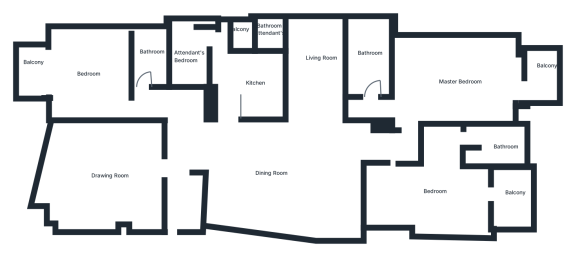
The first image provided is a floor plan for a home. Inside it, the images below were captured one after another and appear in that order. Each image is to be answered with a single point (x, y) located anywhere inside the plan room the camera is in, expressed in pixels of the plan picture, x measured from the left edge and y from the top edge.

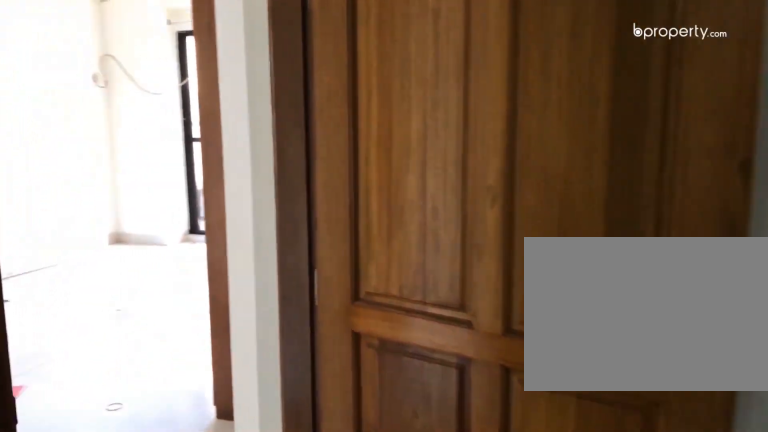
(411, 139)
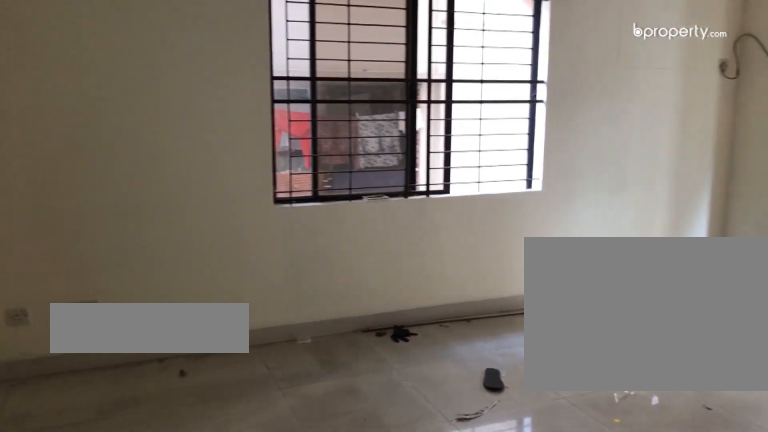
(453, 83)
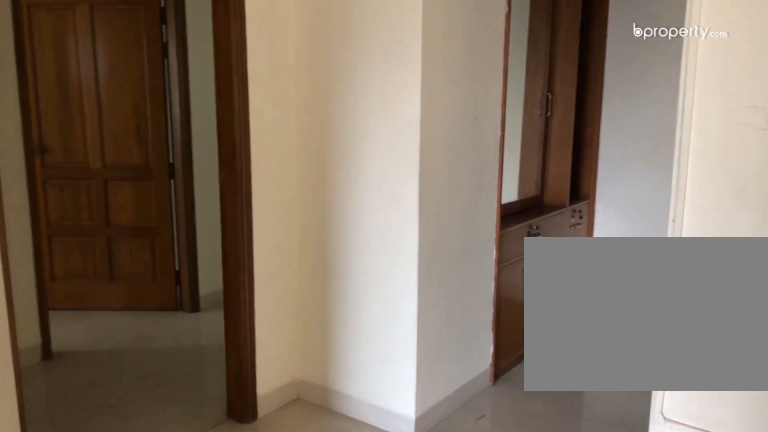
(449, 87)
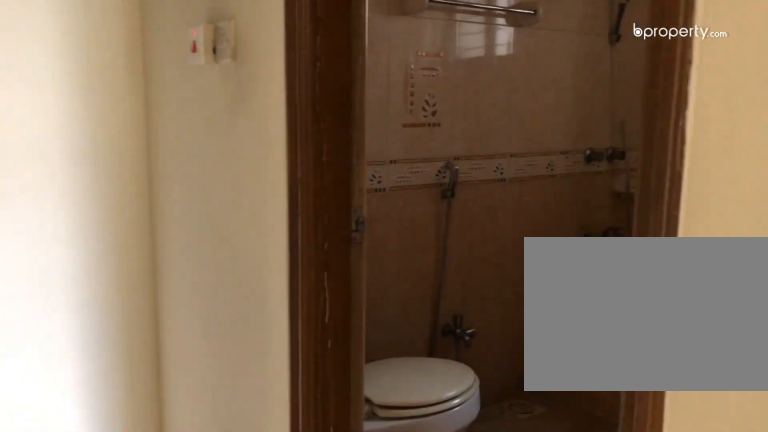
(377, 107)
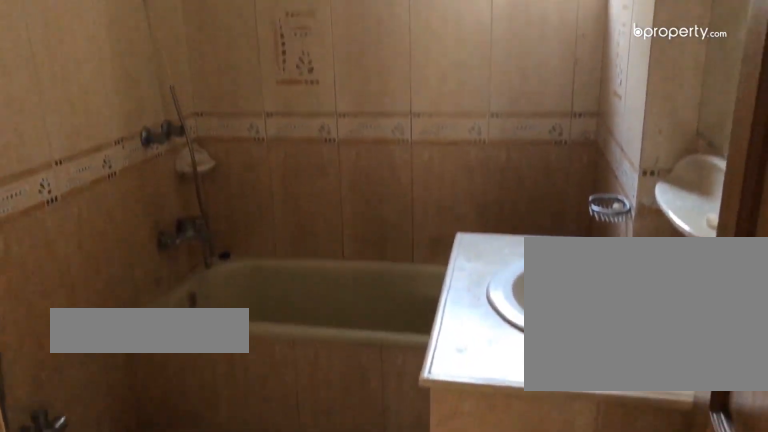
(367, 55)
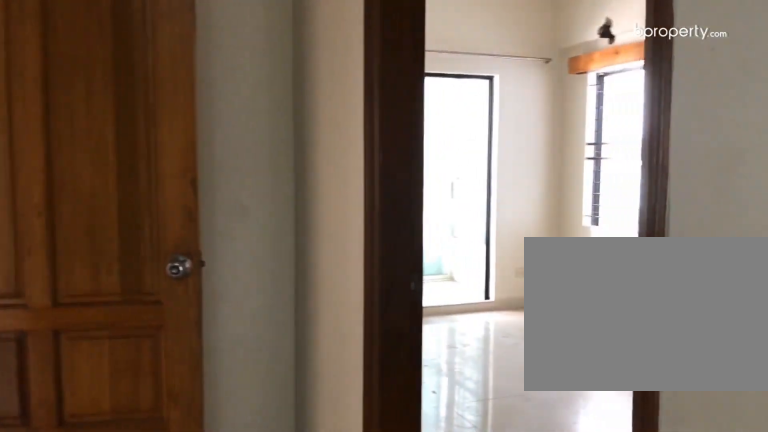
(397, 177)
